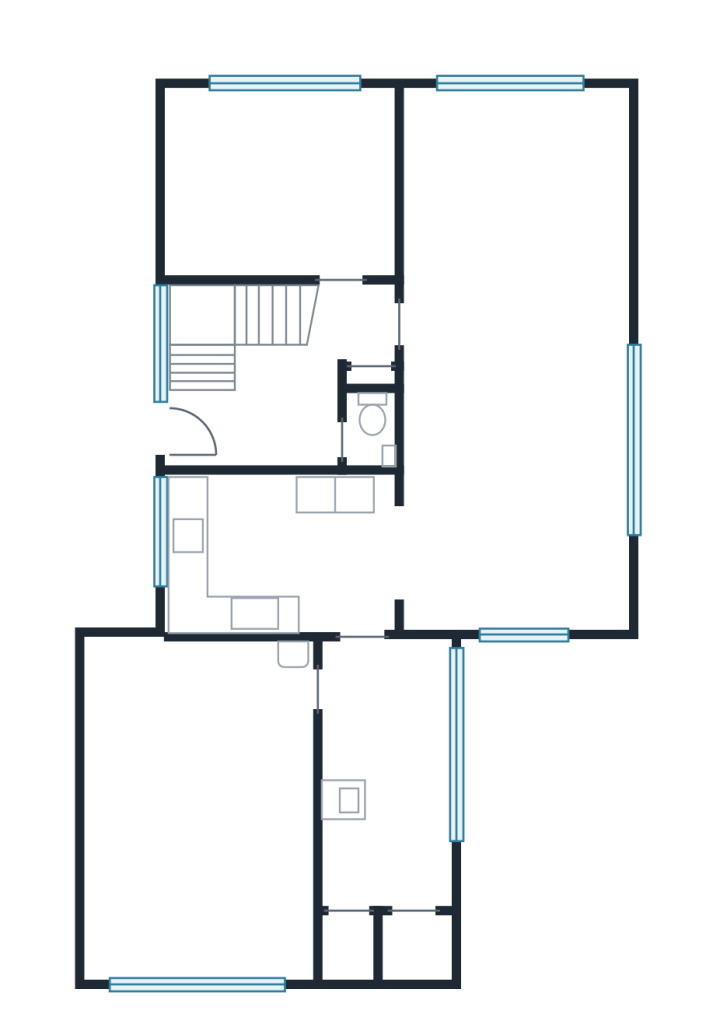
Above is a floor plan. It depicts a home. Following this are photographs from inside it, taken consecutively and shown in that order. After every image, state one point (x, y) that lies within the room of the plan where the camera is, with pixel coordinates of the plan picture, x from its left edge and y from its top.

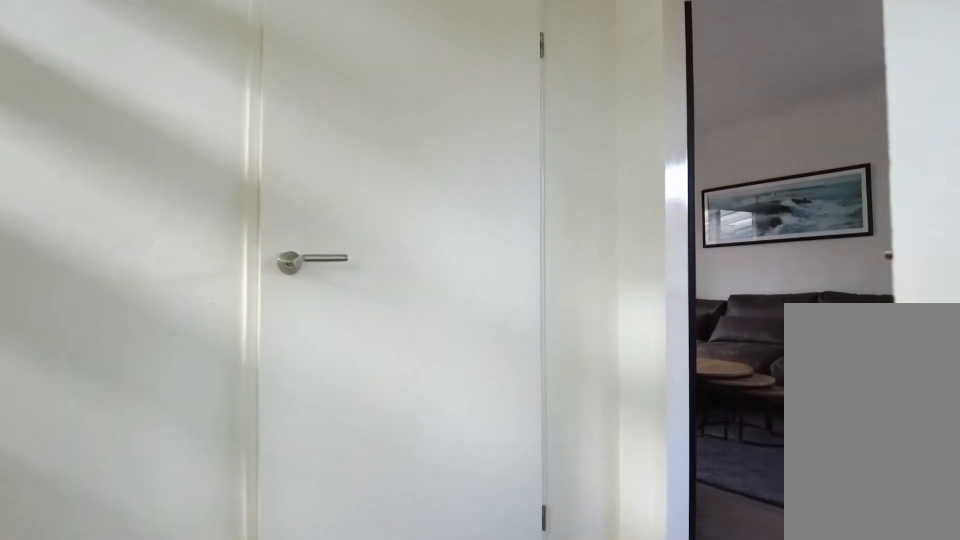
(287, 393)
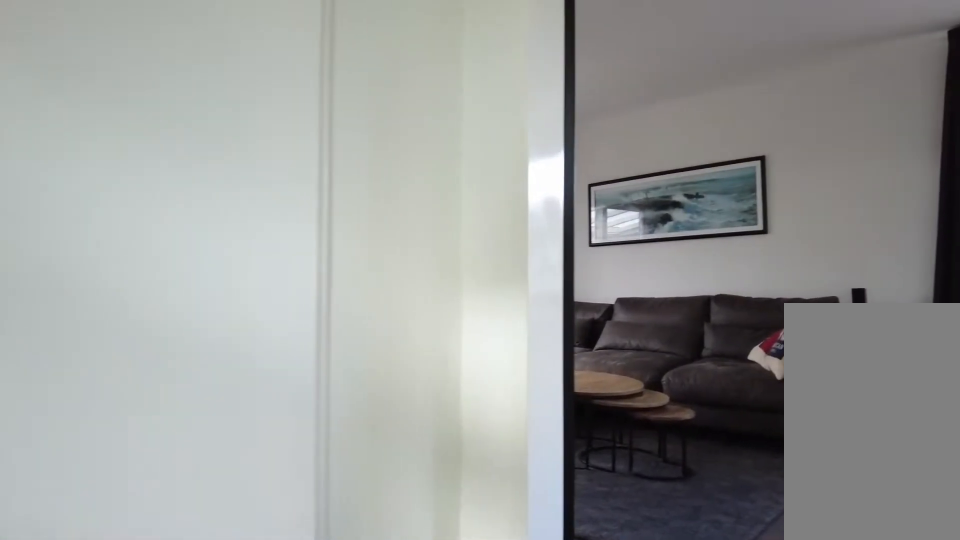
(287, 393)
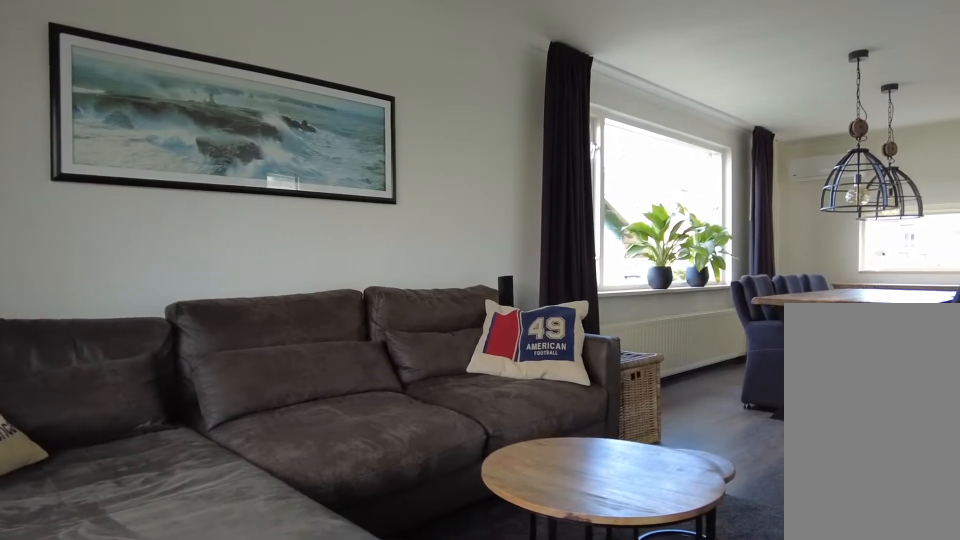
(480, 393)
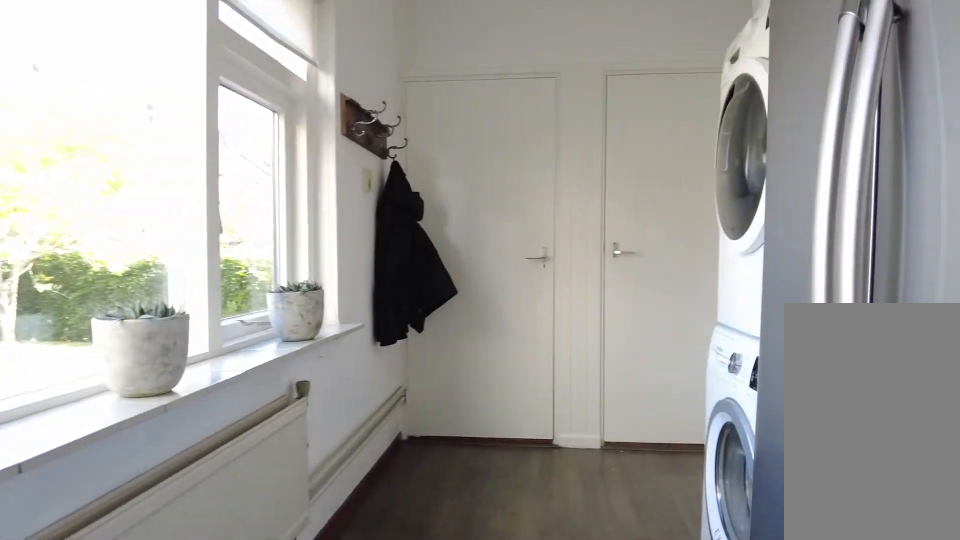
(387, 775)
